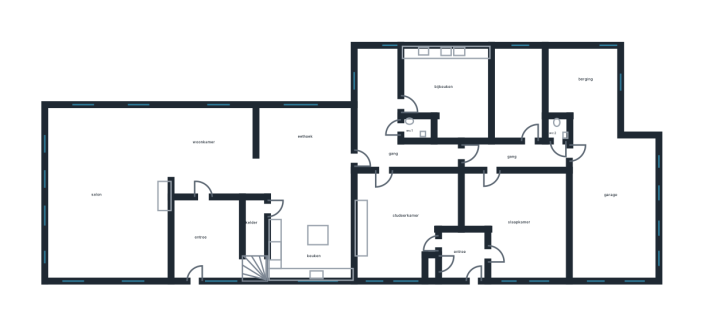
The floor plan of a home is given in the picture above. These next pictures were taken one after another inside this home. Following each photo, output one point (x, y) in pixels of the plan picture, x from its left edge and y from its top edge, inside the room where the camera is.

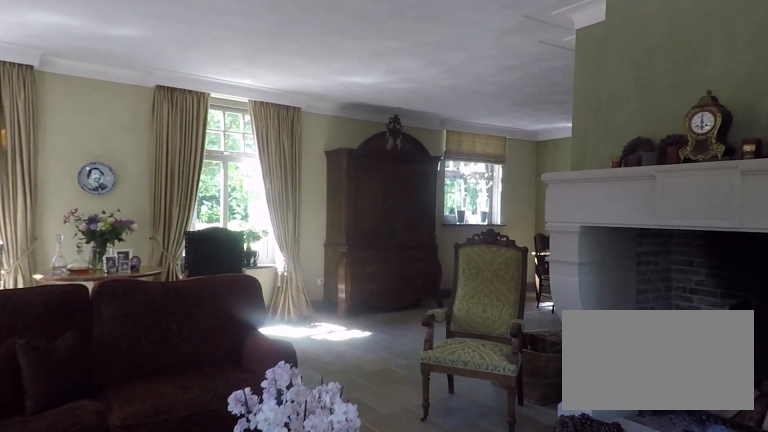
(139, 181)
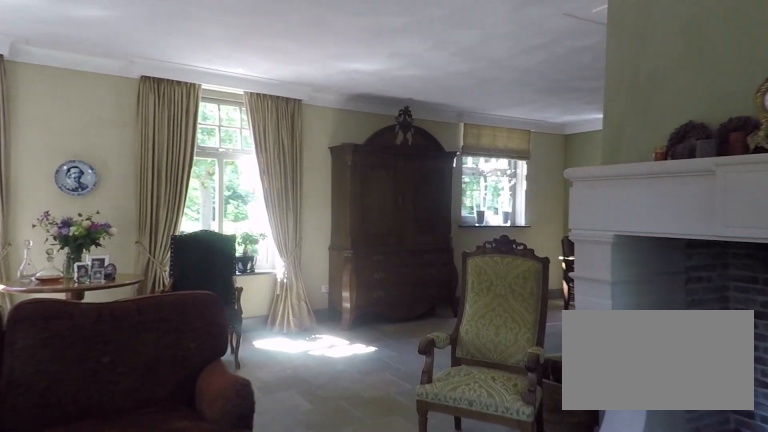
(139, 181)
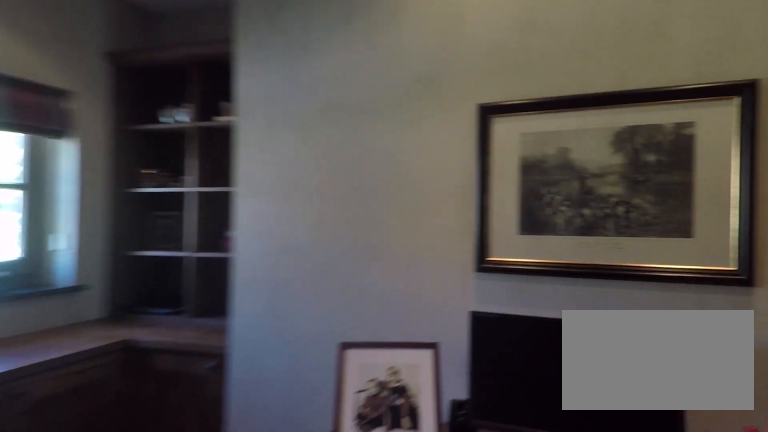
(405, 220)
